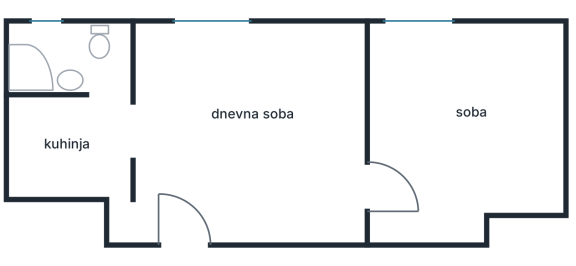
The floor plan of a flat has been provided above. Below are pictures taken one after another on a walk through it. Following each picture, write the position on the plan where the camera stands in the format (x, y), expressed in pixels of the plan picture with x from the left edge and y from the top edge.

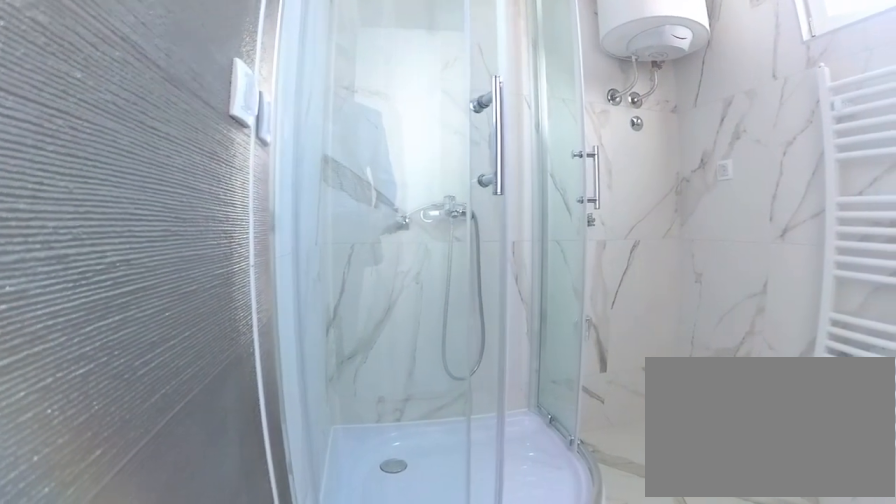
(109, 79)
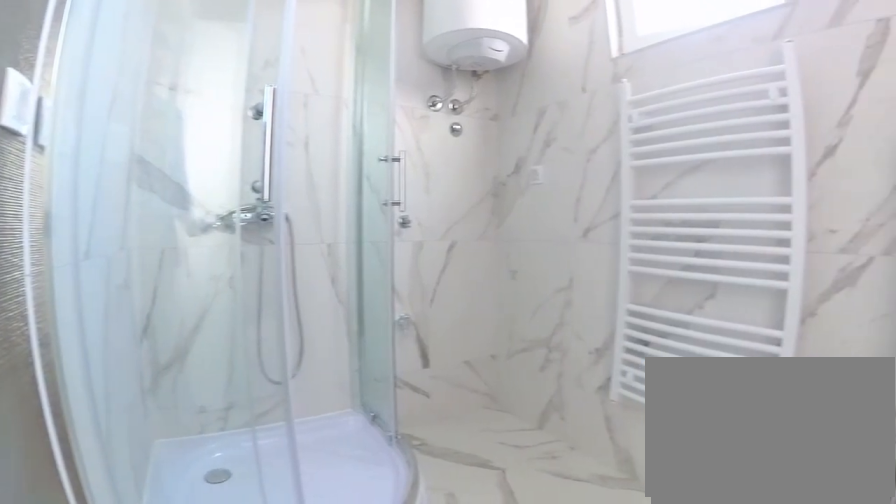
(108, 83)
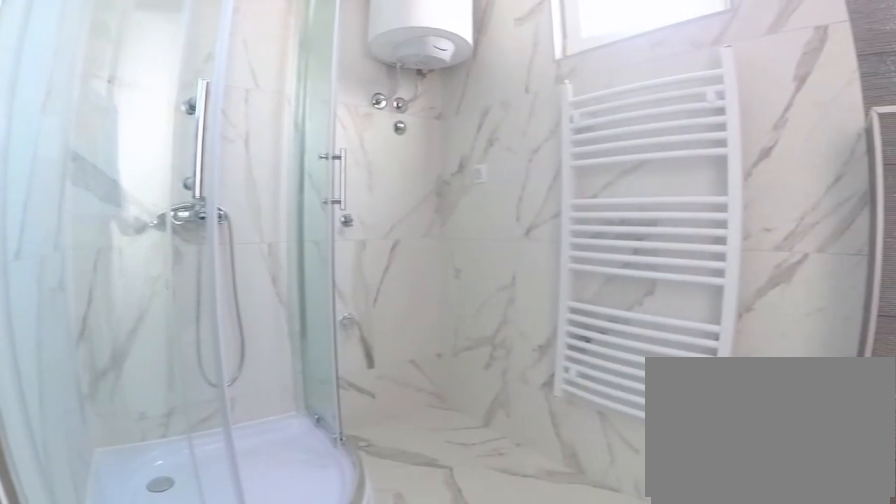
(106, 84)
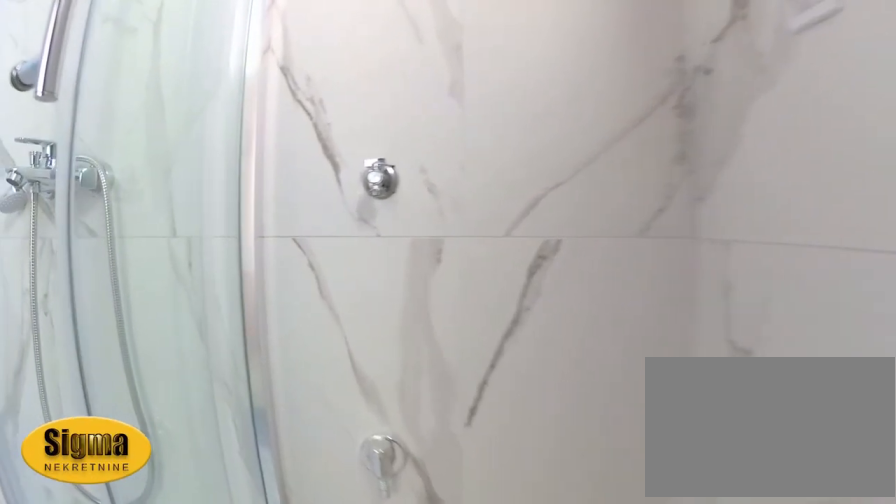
(63, 48)
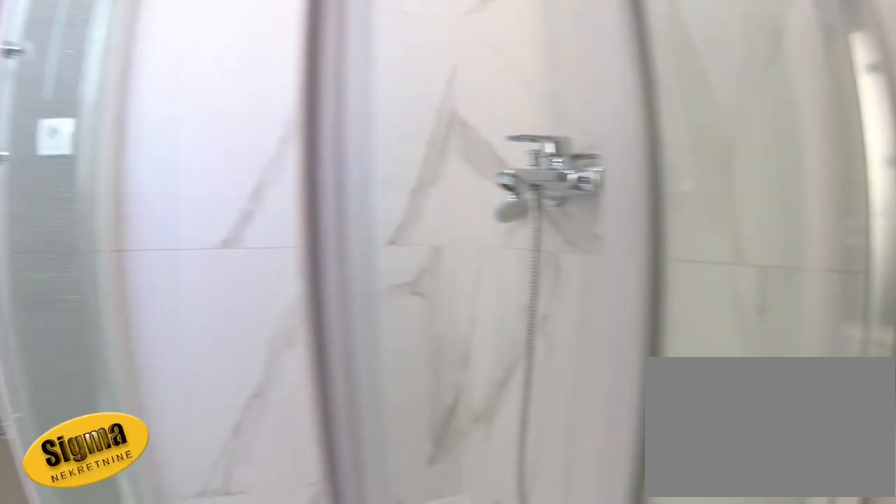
(46, 36)
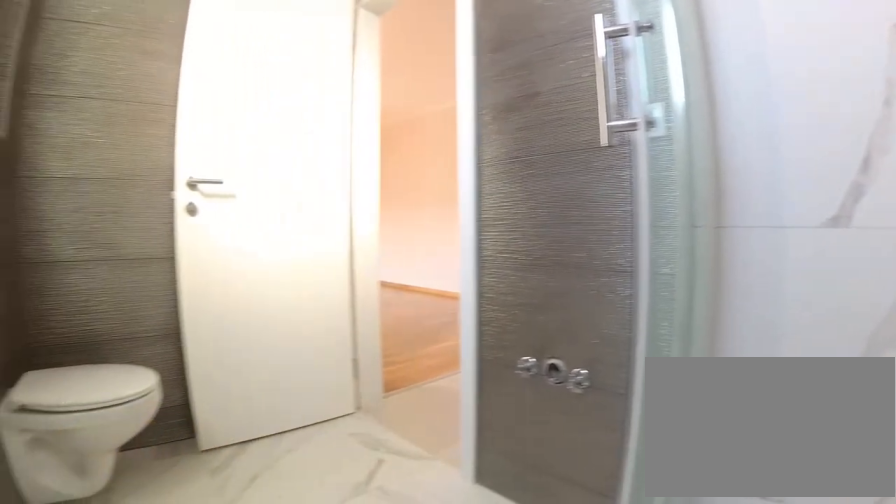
(30, 36)
